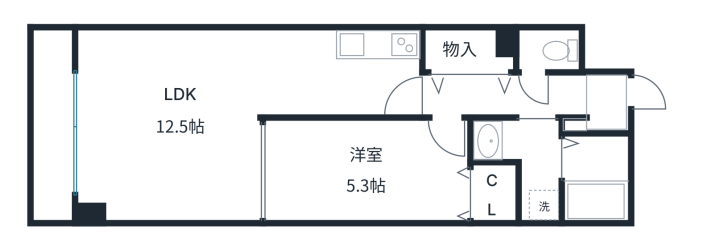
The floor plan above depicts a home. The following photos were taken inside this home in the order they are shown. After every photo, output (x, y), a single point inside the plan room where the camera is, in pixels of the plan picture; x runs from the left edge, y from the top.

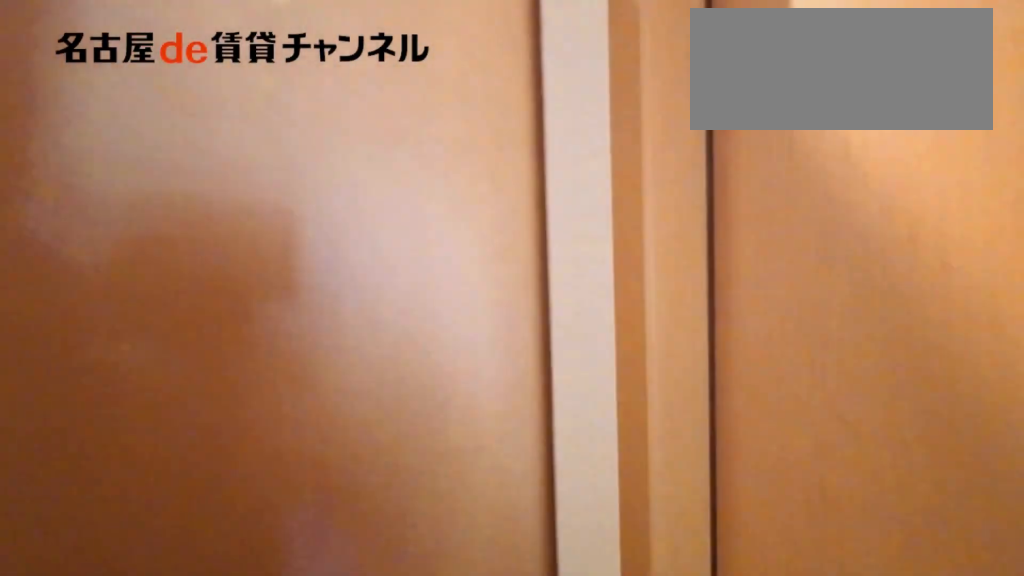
(506, 96)
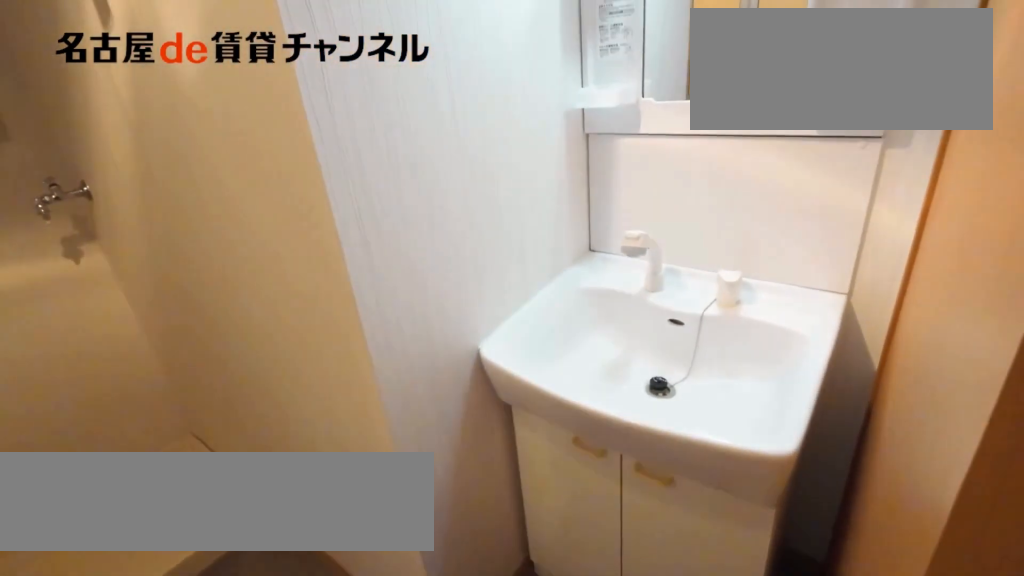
(525, 162)
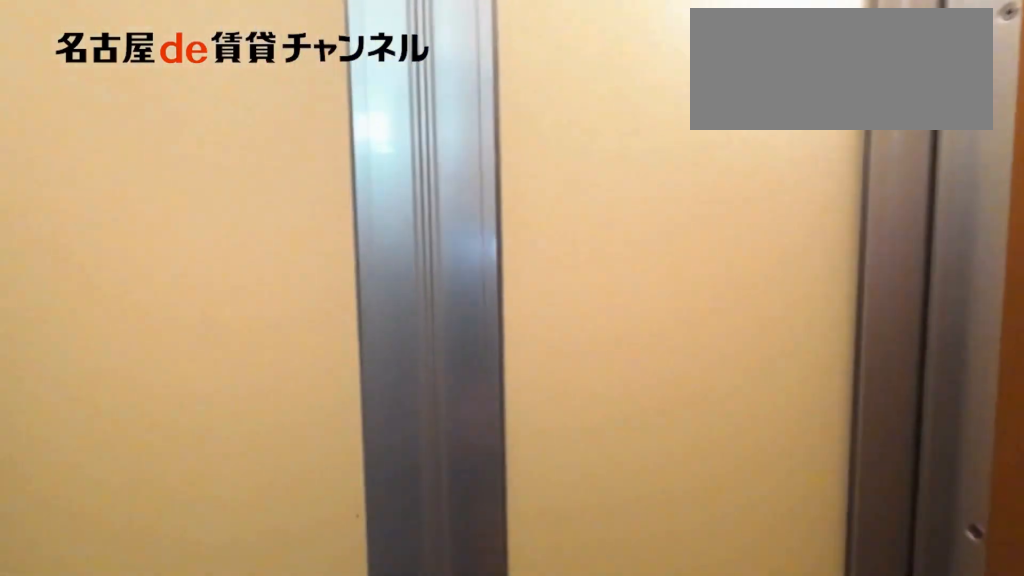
(525, 162)
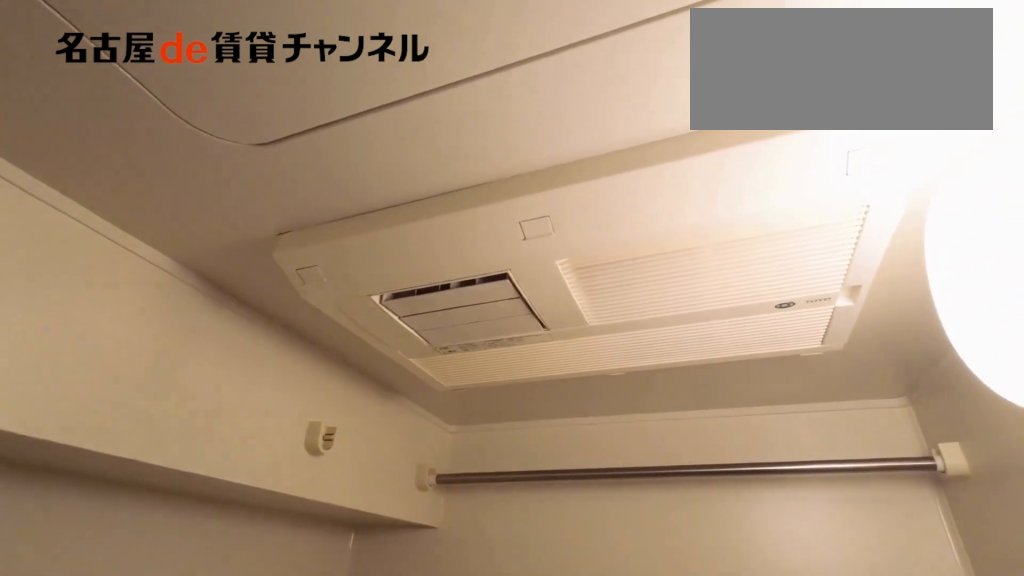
(595, 178)
